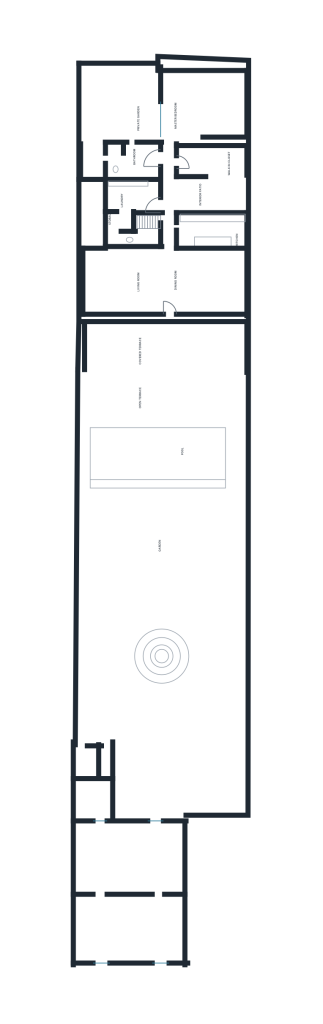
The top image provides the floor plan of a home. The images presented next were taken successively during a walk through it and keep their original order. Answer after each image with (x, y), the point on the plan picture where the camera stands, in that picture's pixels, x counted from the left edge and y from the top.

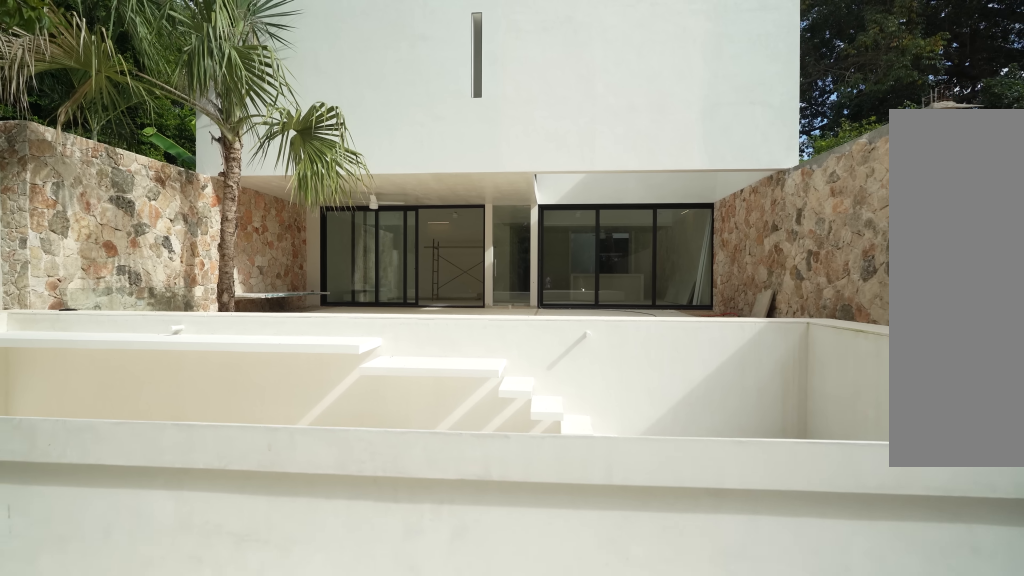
(151, 509)
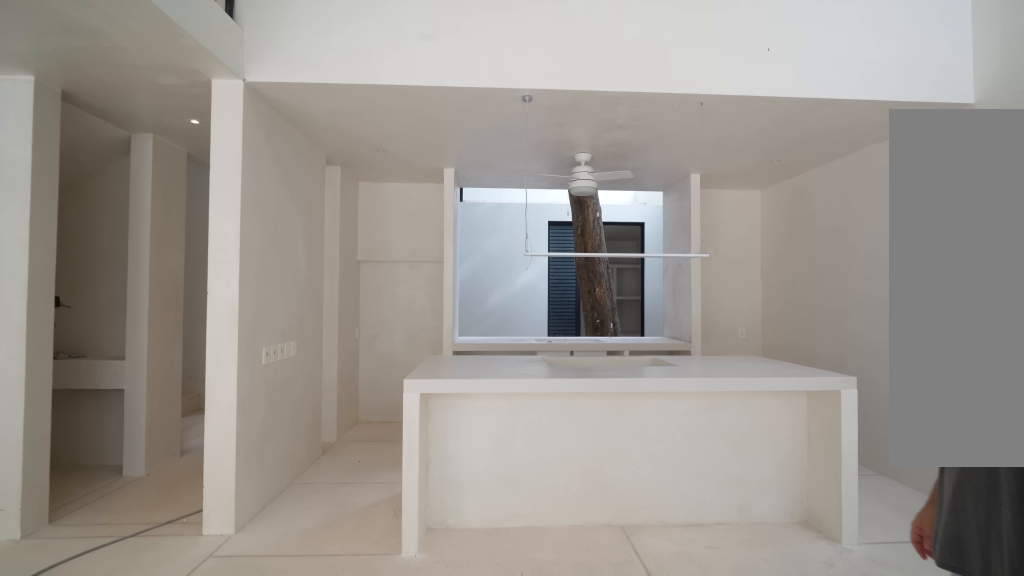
(225, 279)
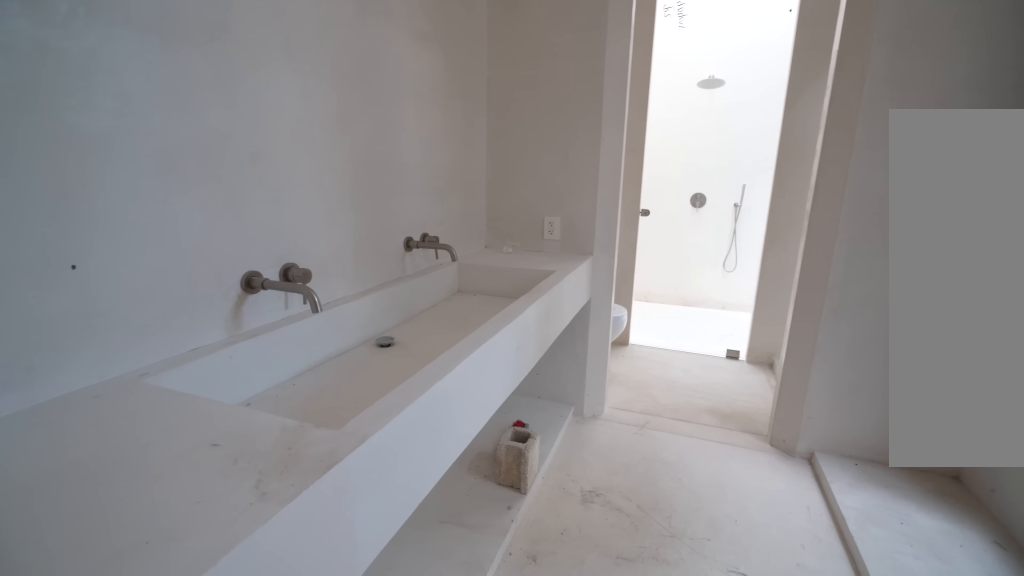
(164, 161)
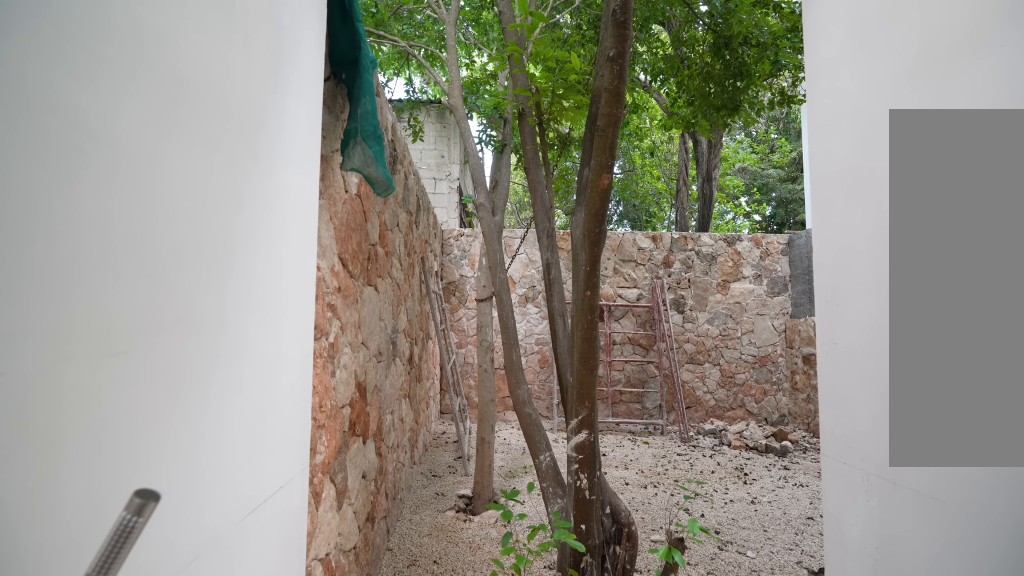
(96, 157)
